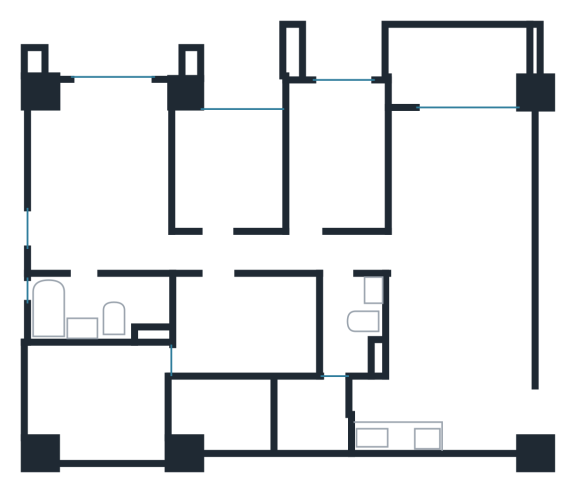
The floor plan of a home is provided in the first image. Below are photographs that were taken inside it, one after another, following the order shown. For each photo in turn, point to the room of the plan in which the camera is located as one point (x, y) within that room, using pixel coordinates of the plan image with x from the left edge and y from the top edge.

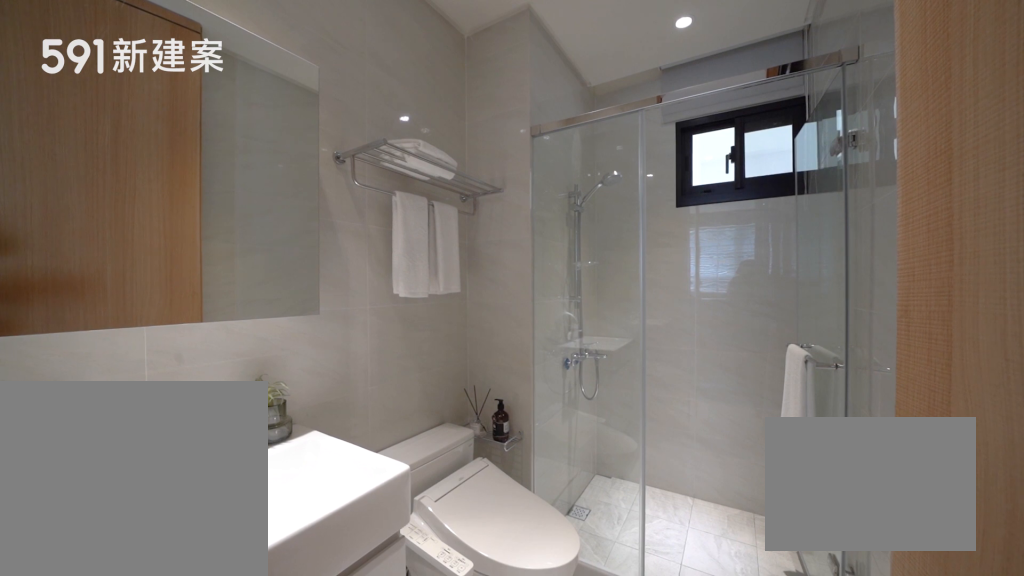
(351, 327)
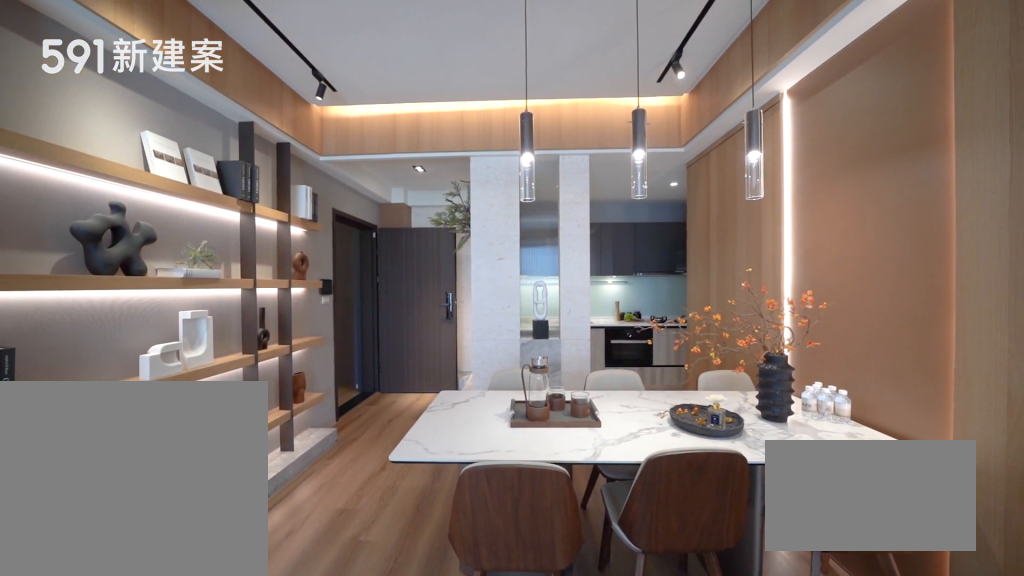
(458, 314)
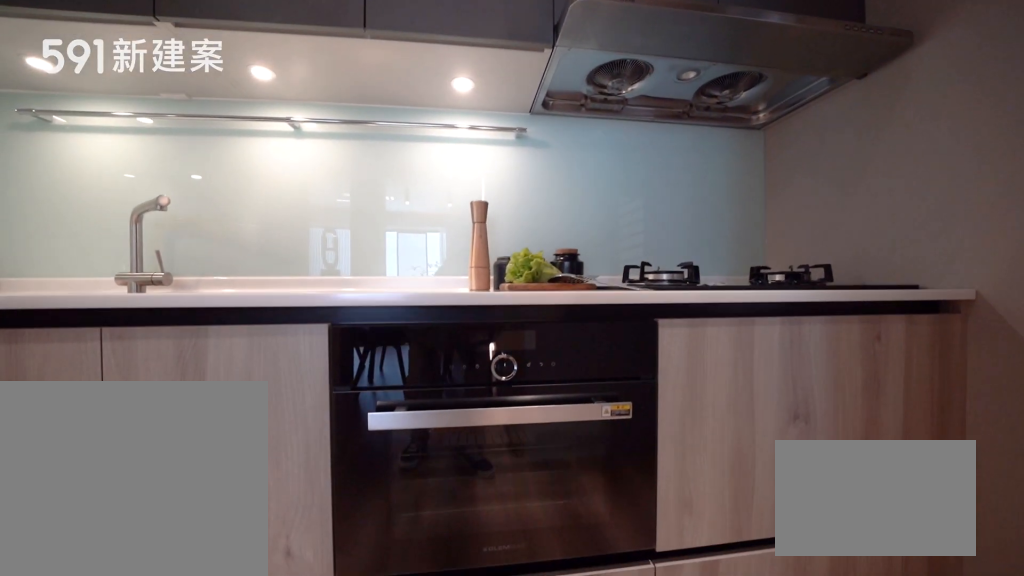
(413, 416)
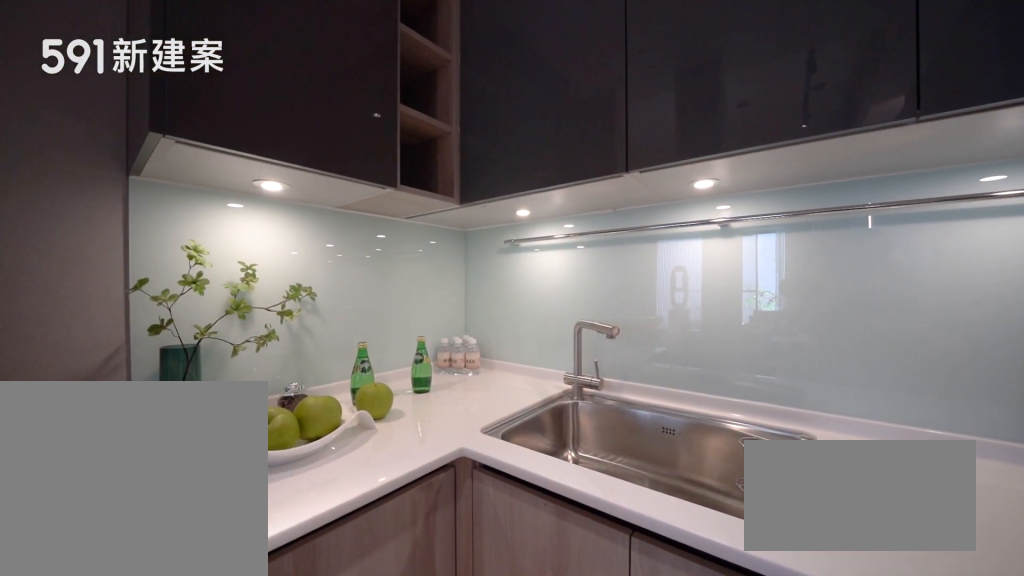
(413, 416)
